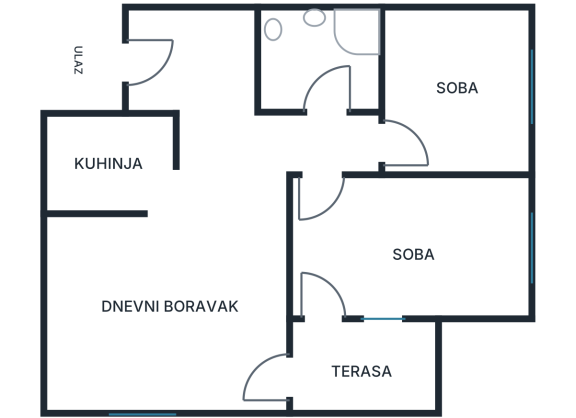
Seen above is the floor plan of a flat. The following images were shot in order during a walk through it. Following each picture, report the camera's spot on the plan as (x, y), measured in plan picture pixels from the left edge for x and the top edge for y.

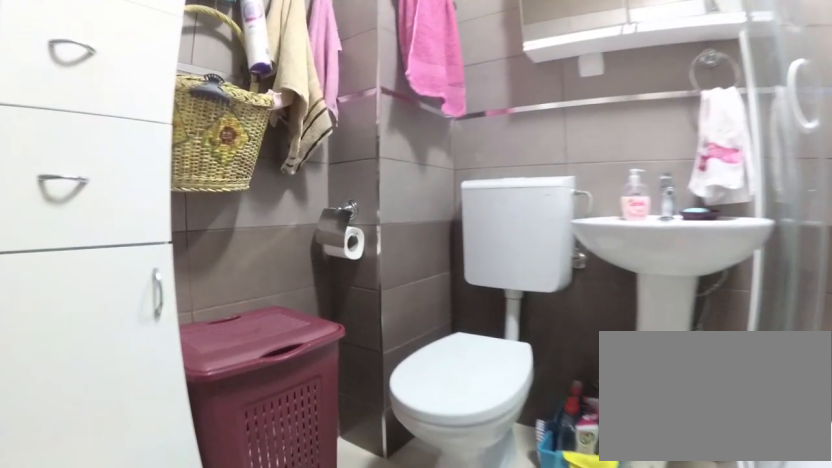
(317, 106)
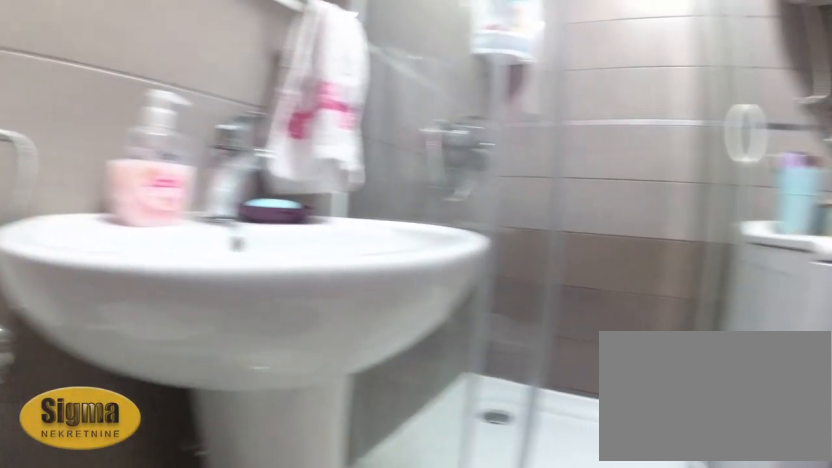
(282, 67)
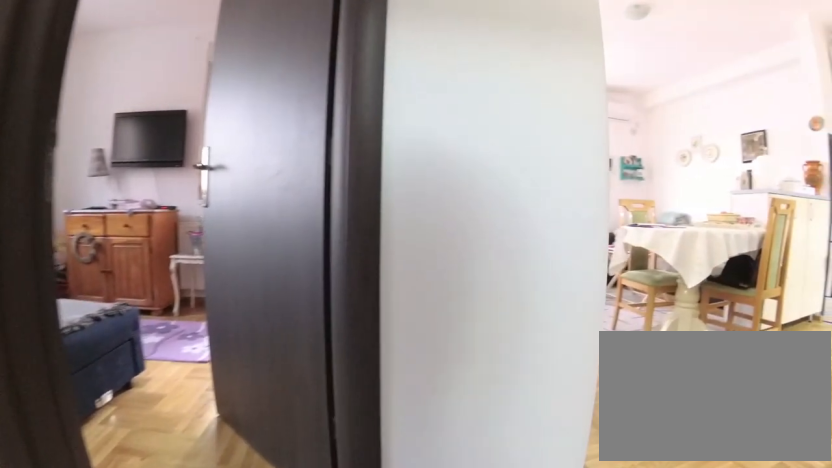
(338, 110)
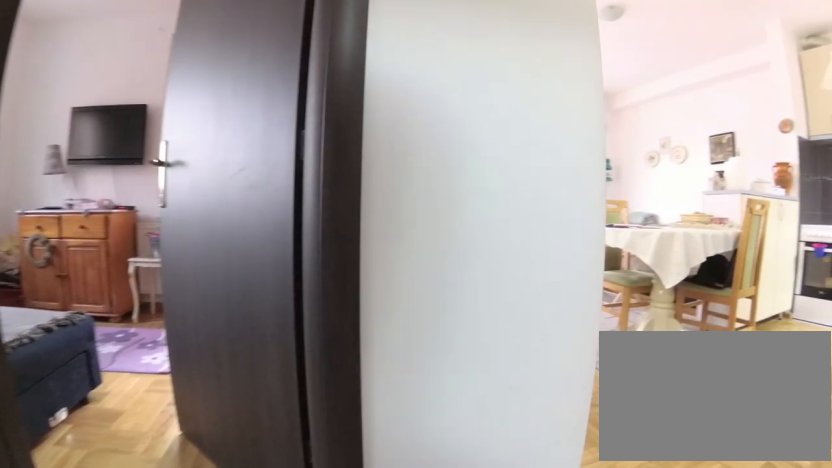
(337, 118)
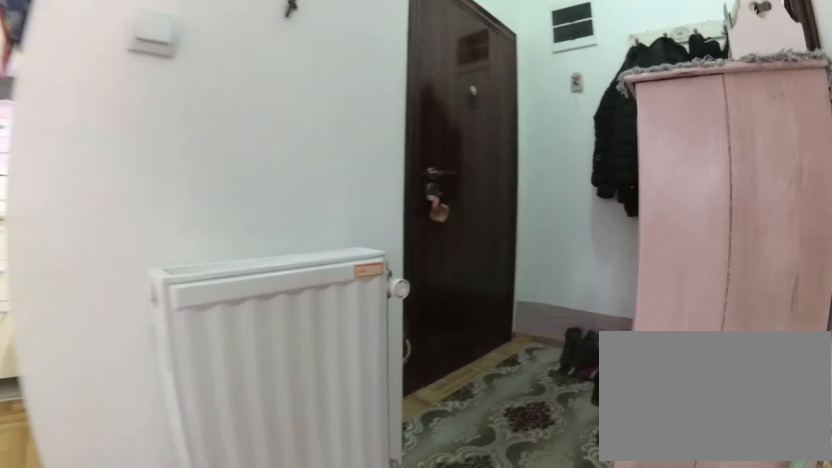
(241, 129)
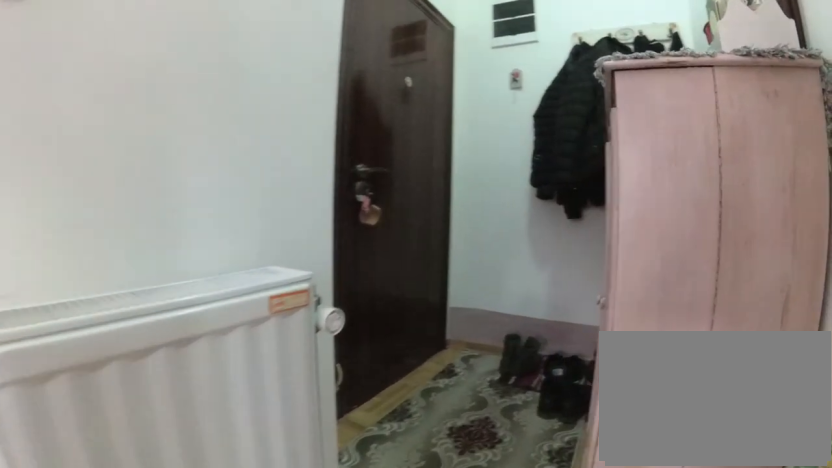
(238, 131)
